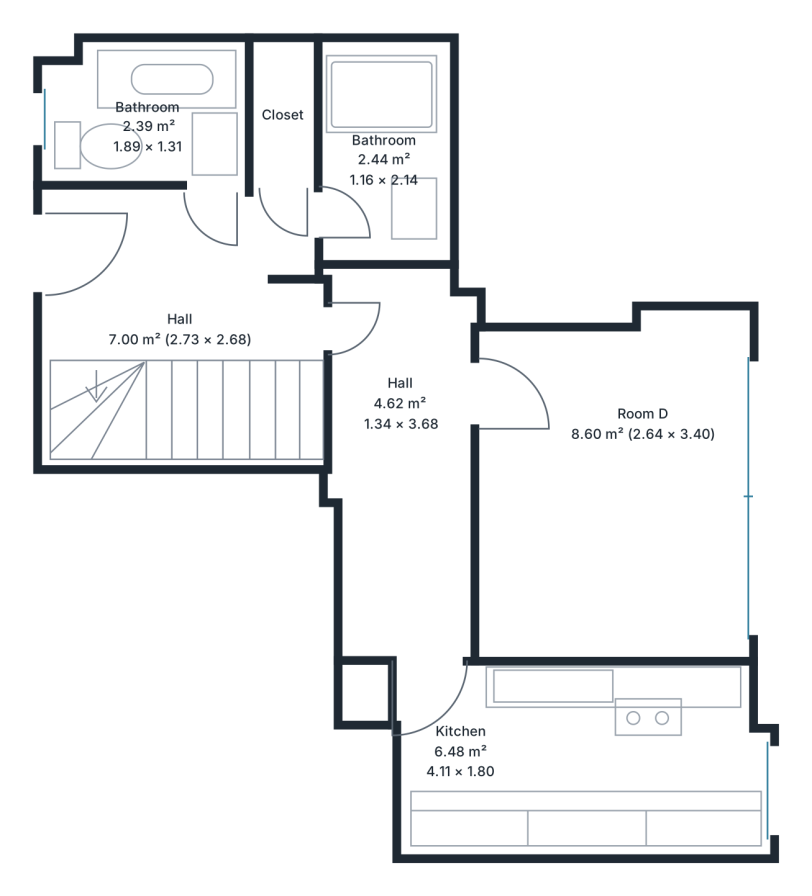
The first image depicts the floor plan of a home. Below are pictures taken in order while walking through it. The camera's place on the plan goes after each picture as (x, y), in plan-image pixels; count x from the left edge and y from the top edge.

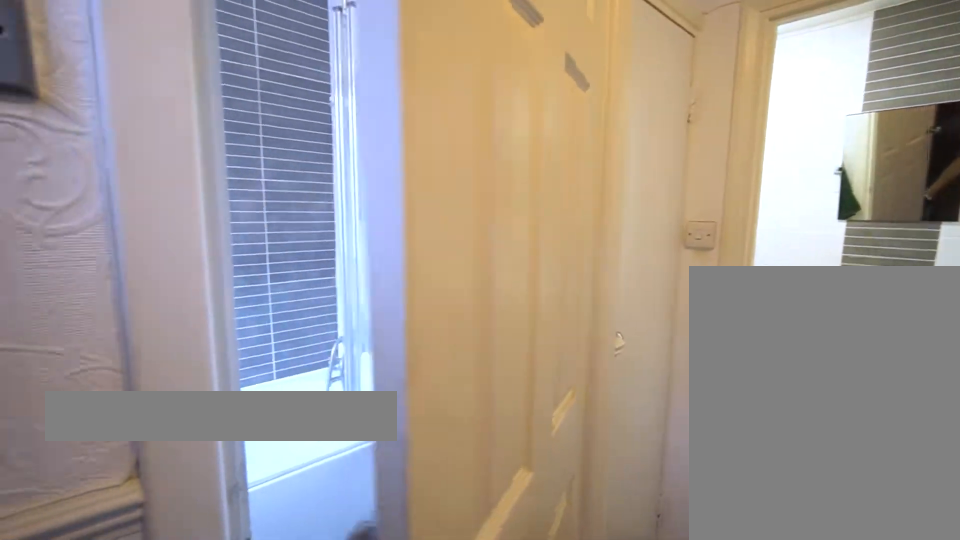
(207, 253)
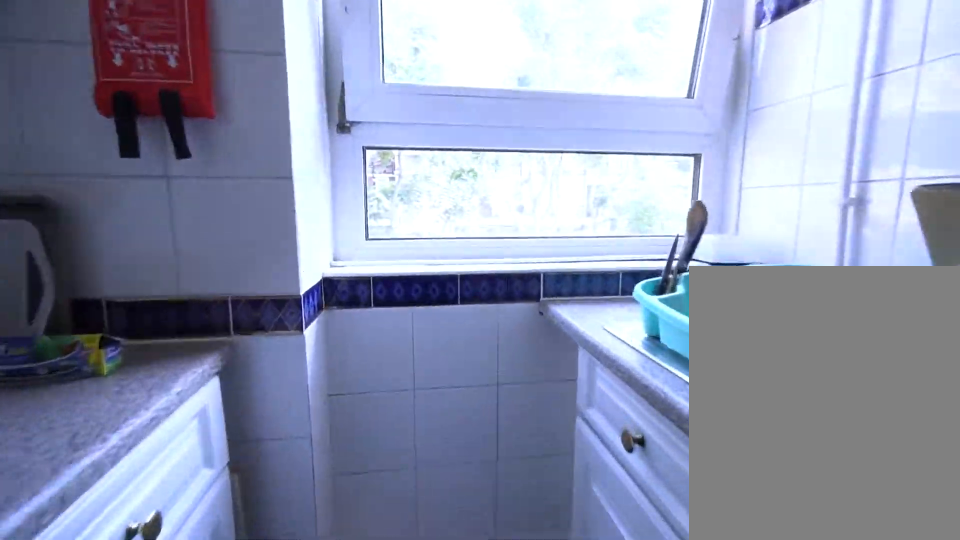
(665, 755)
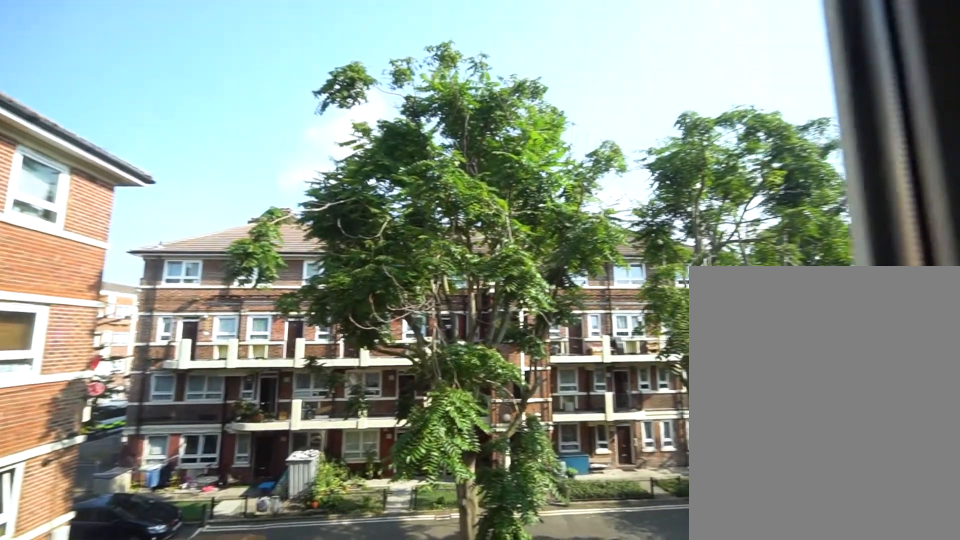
(726, 427)
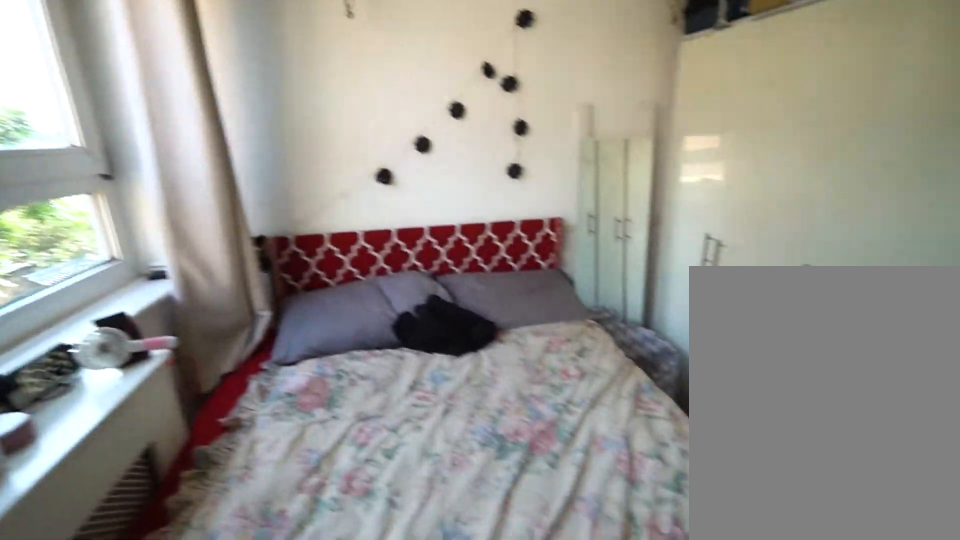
(726, 427)
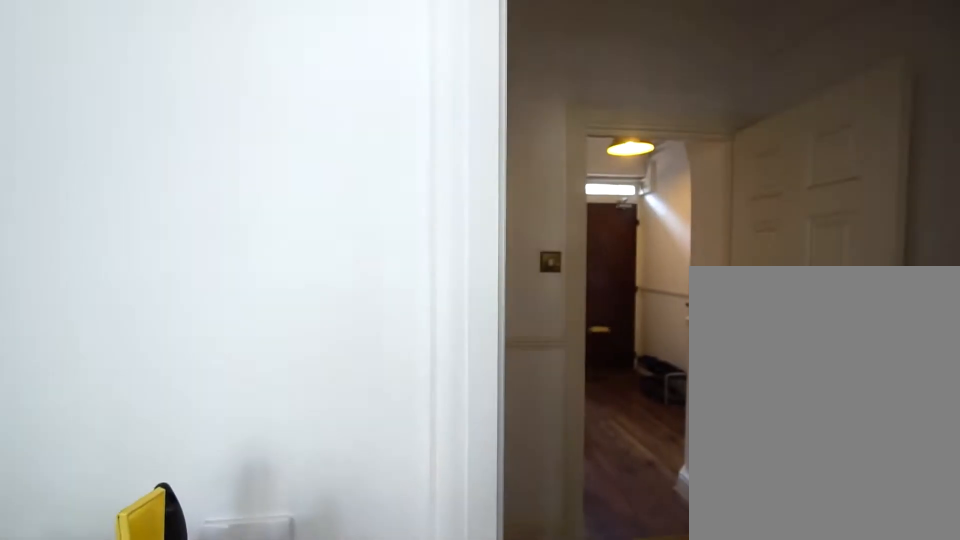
(489, 392)
